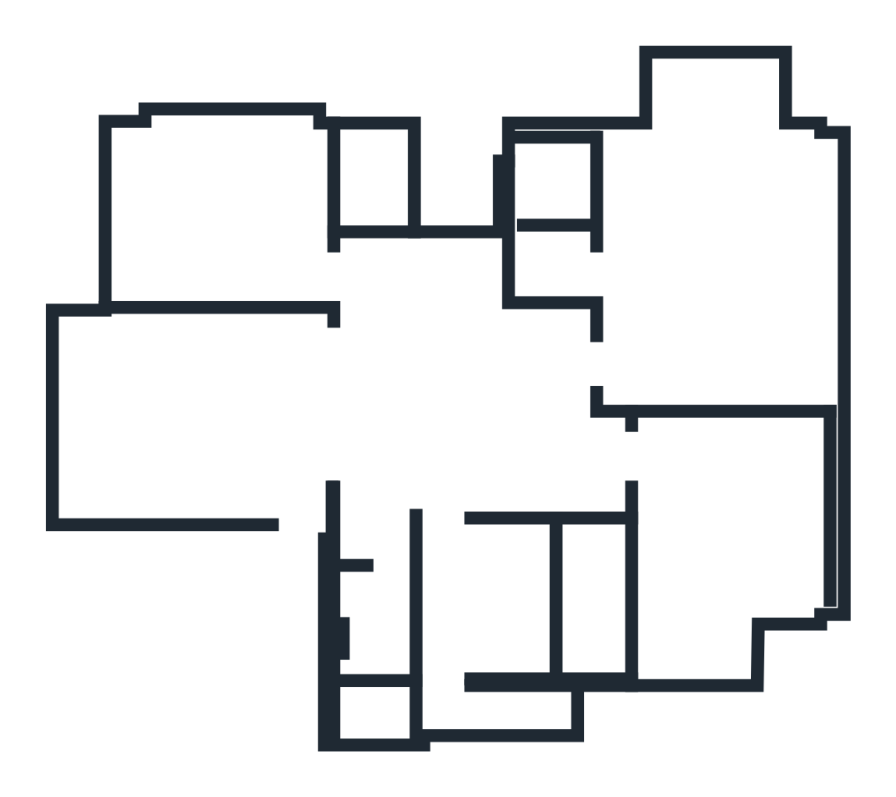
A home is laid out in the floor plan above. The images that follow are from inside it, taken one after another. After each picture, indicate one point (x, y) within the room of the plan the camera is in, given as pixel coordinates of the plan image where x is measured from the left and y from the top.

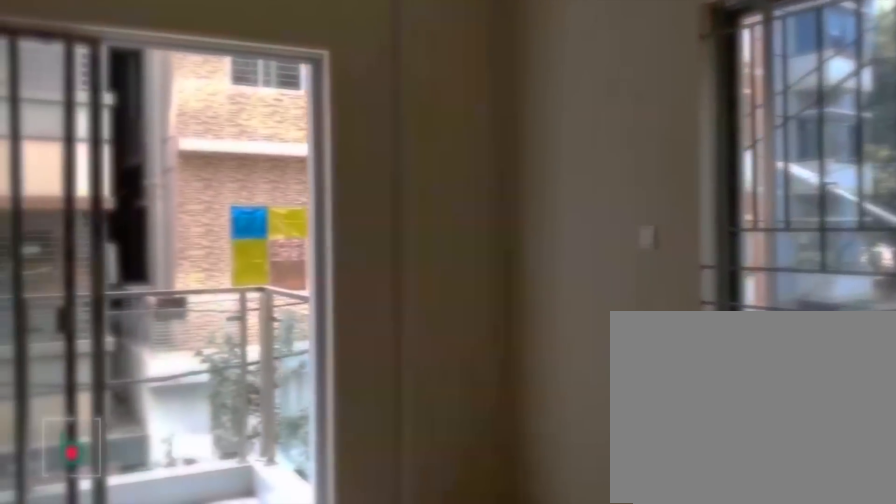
(718, 255)
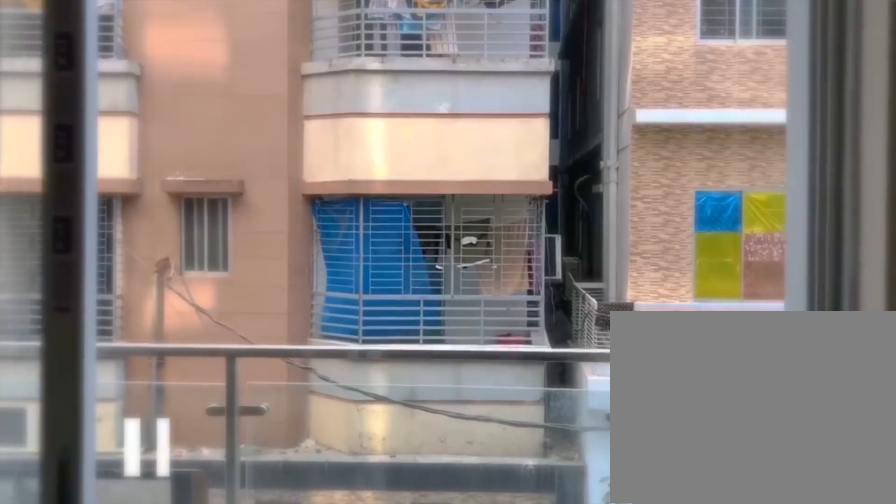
(712, 121)
